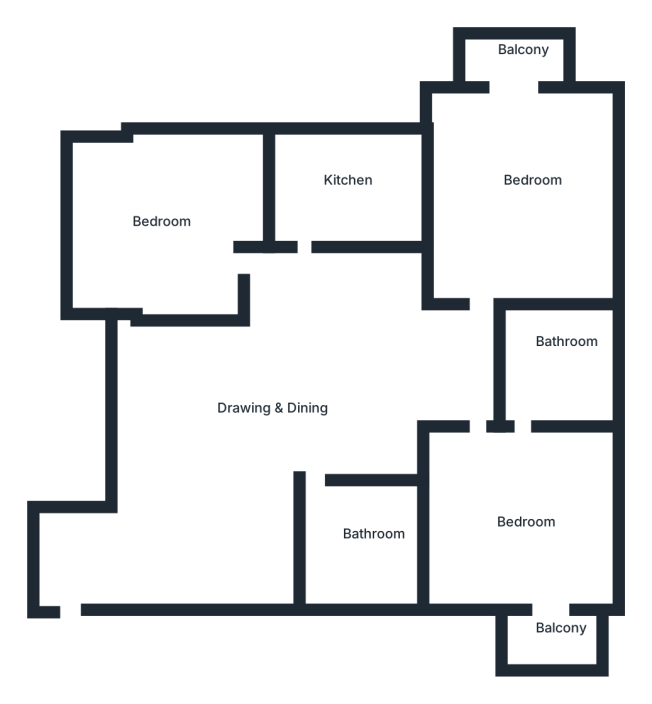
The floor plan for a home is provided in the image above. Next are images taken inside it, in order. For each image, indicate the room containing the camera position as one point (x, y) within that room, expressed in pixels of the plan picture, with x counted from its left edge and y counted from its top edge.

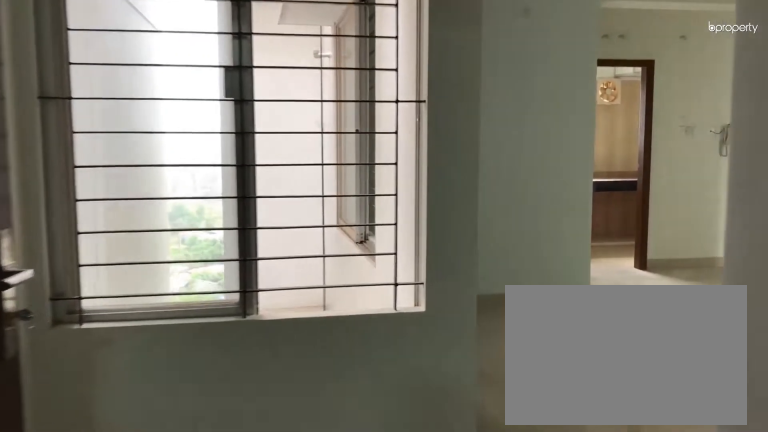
(67, 603)
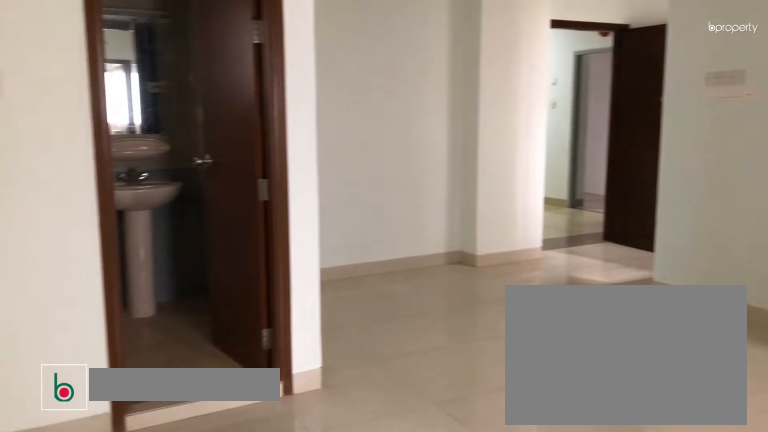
(280, 397)
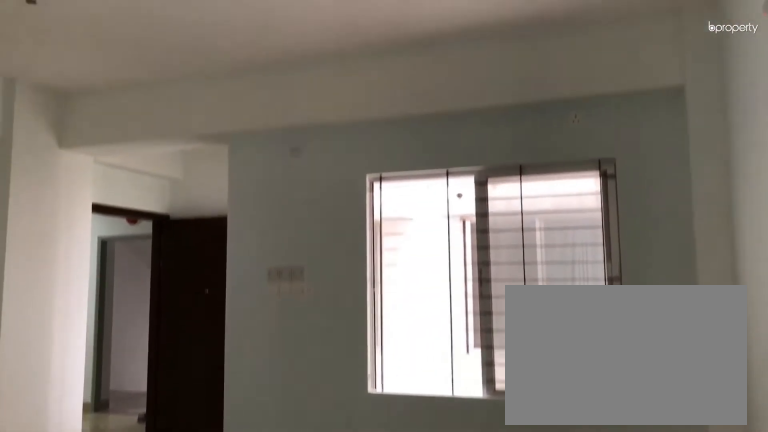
(280, 397)
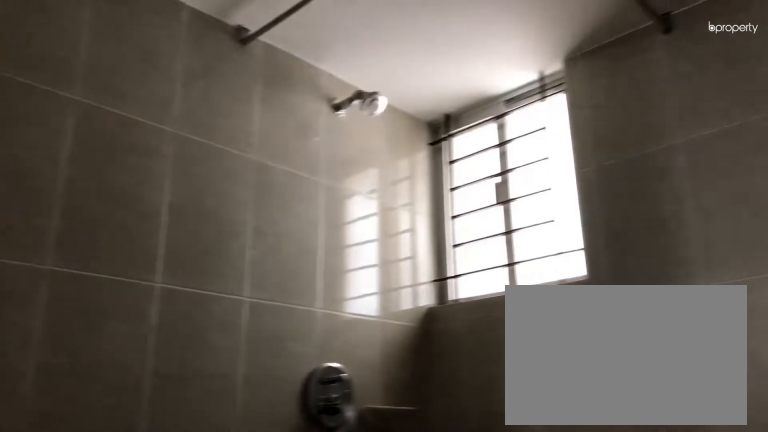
(356, 537)
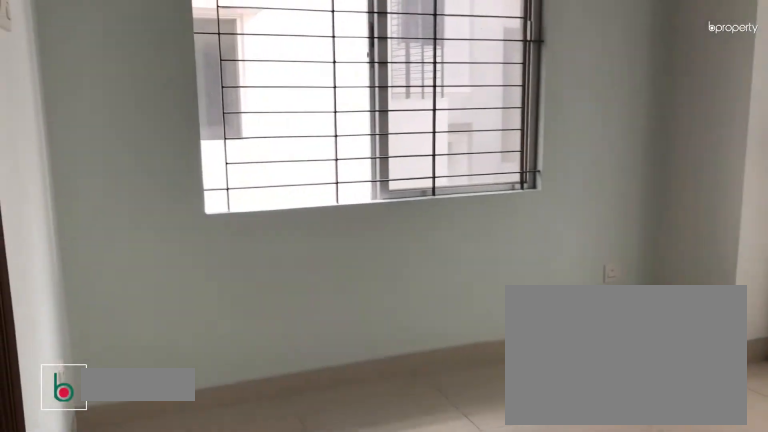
(533, 532)
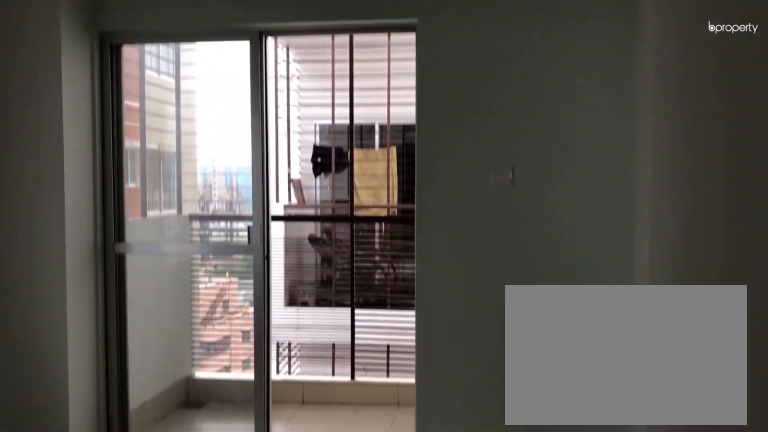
(533, 532)
